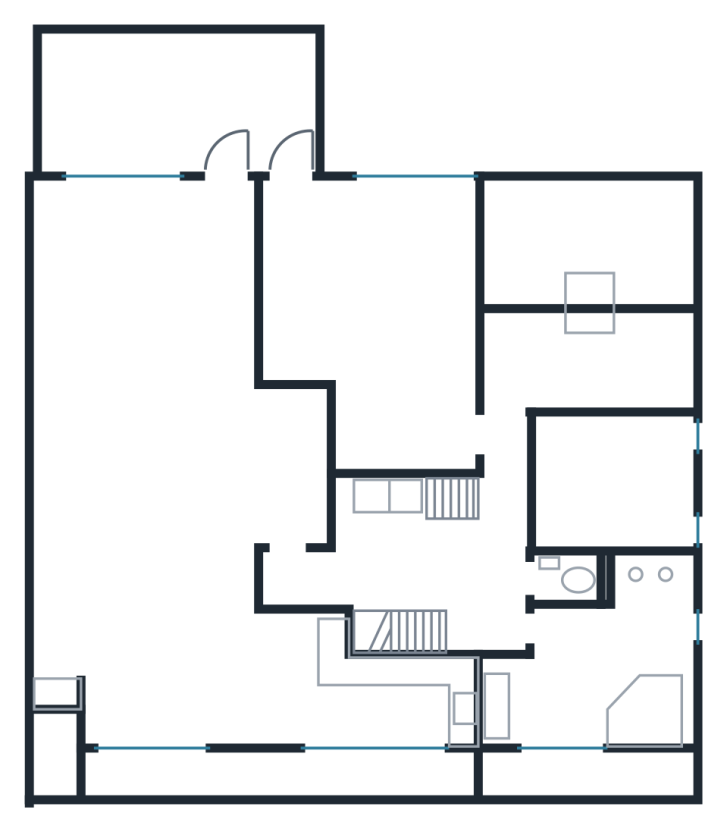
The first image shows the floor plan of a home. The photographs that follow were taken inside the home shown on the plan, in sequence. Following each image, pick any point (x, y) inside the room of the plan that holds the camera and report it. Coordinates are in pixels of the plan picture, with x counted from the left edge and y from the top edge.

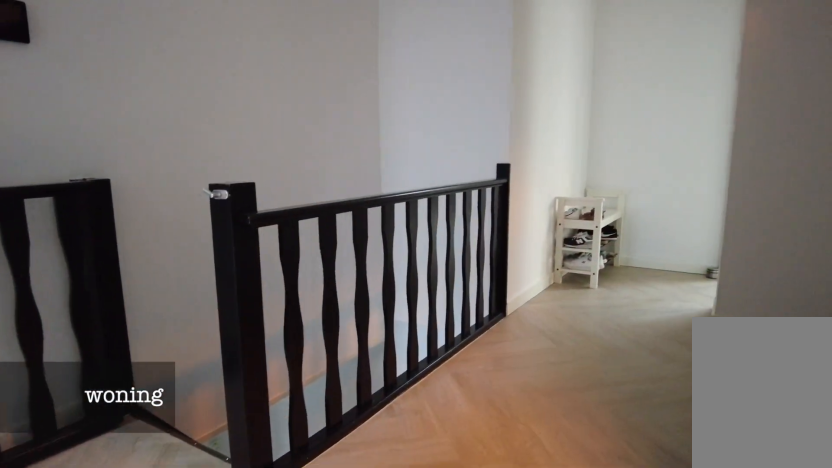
(430, 555)
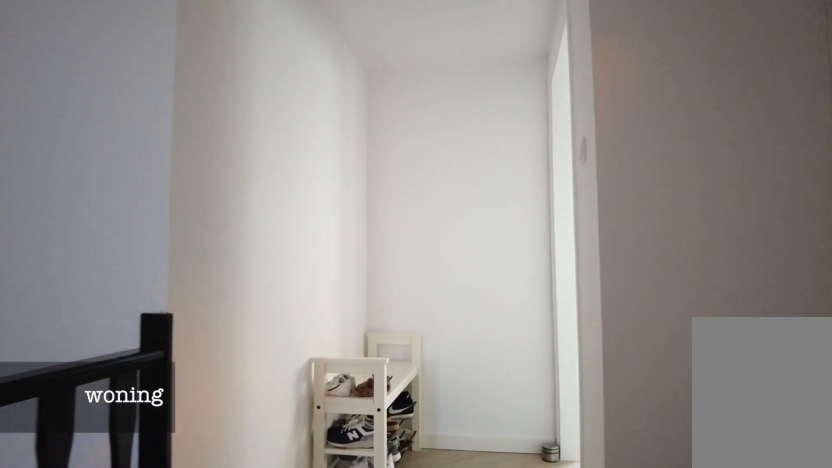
(430, 555)
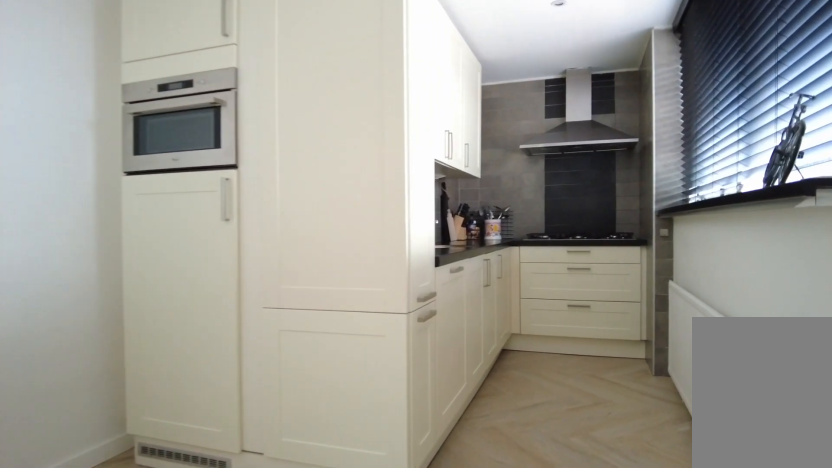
(179, 487)
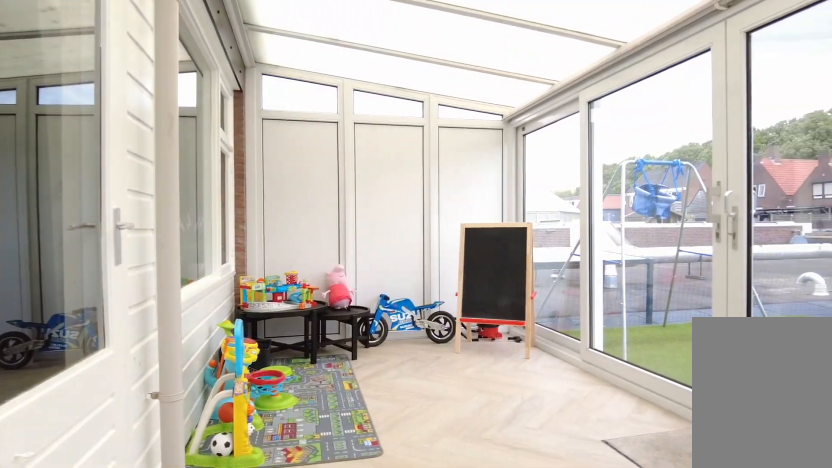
(179, 101)
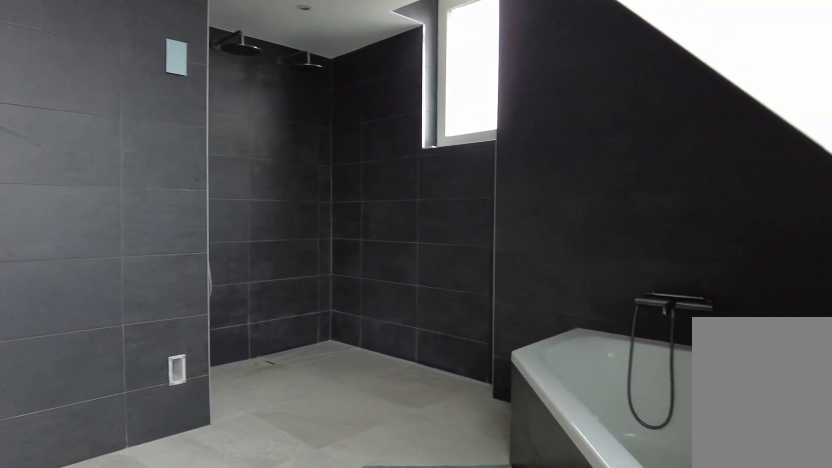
(598, 657)
